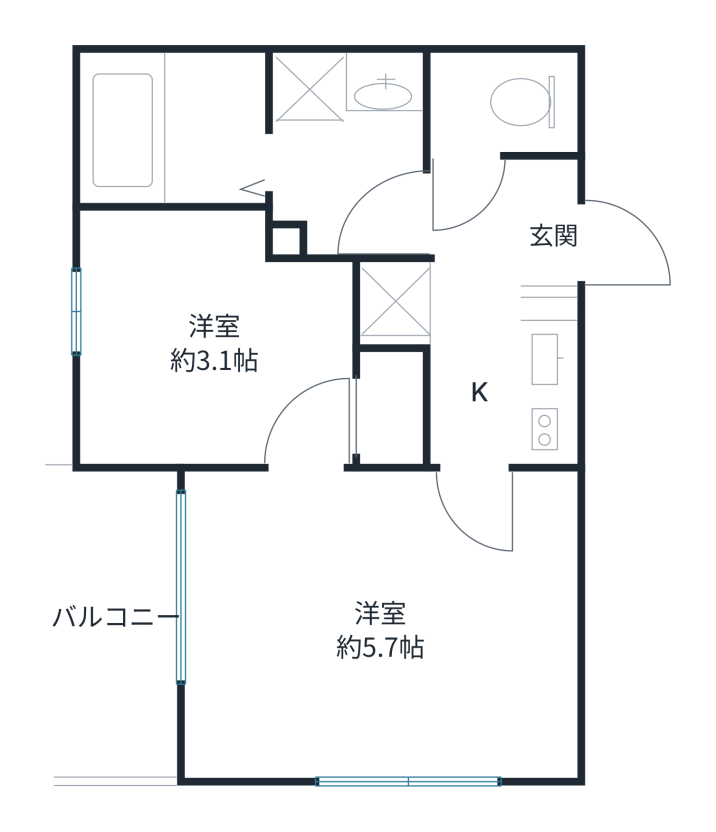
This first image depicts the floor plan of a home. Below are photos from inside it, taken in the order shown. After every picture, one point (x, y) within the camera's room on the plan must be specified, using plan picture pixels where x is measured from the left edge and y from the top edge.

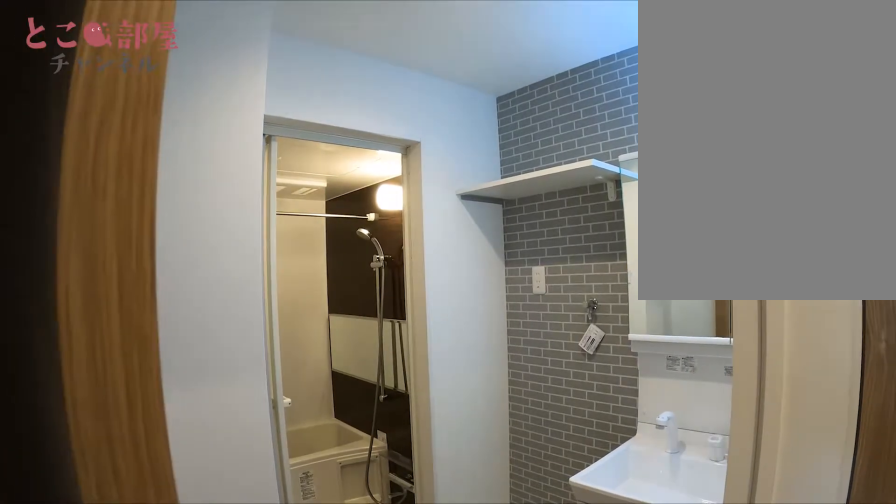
(317, 166)
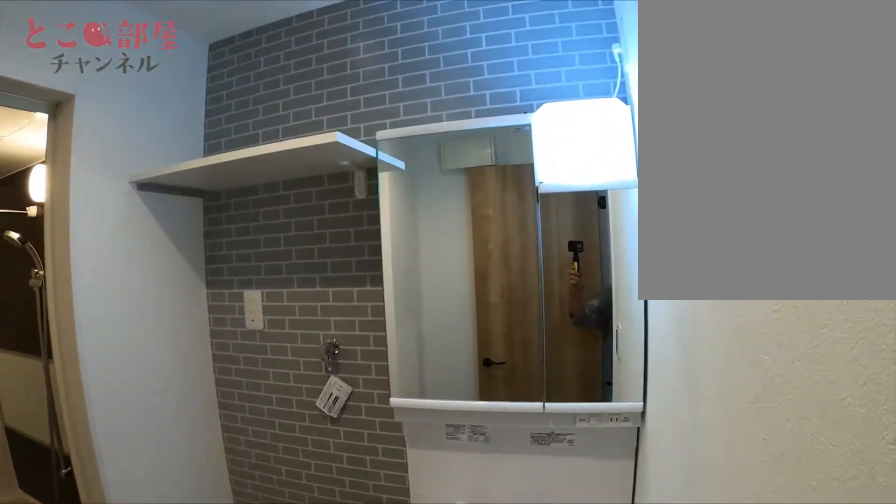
(317, 166)
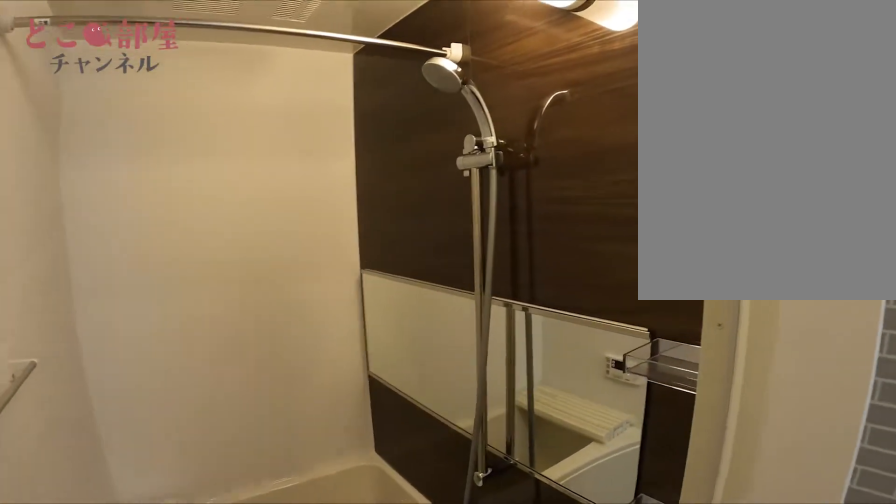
(319, 166)
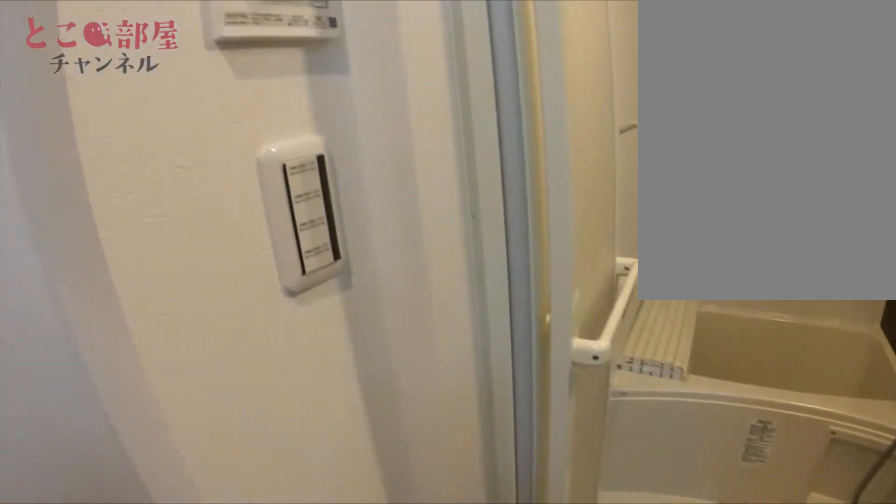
(319, 166)
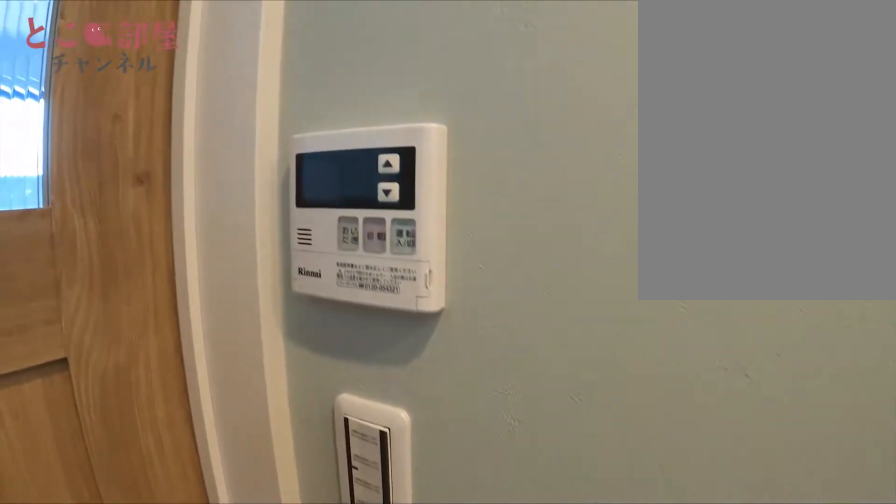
(476, 280)
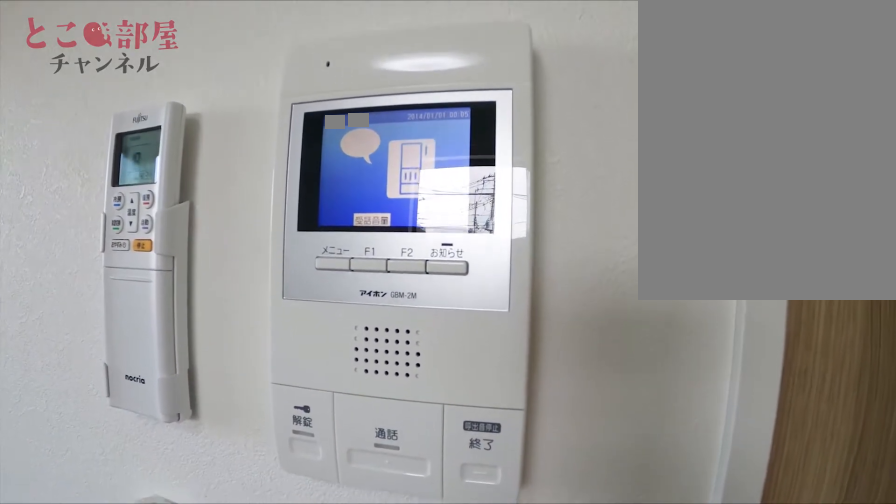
(378, 697)
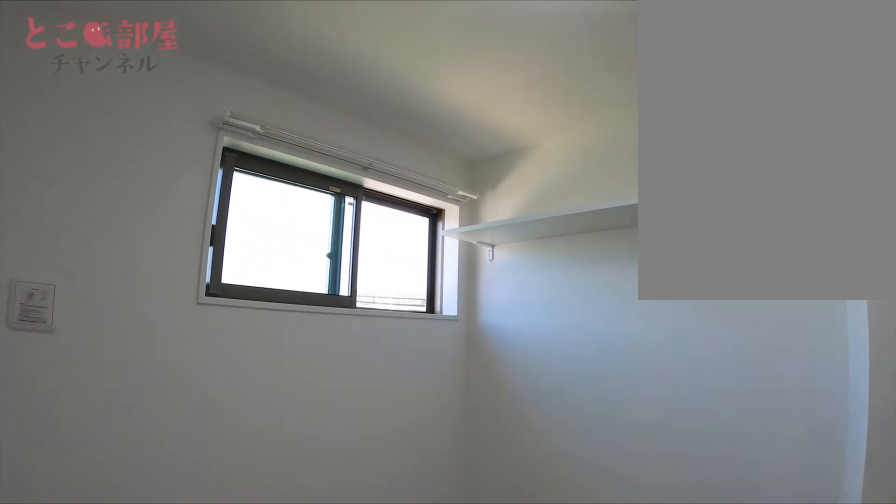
(217, 410)
